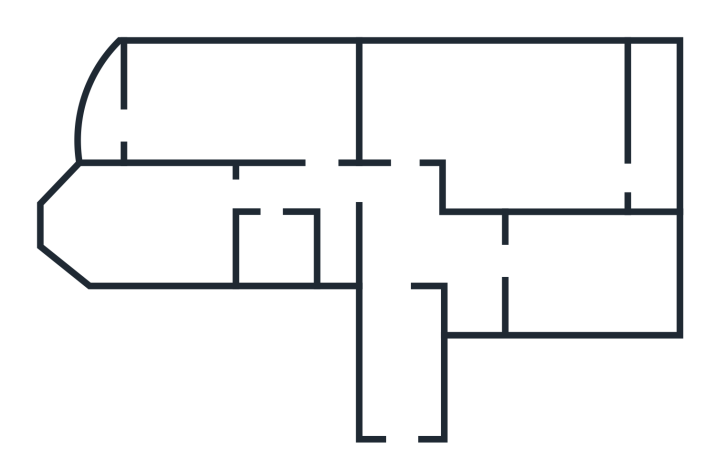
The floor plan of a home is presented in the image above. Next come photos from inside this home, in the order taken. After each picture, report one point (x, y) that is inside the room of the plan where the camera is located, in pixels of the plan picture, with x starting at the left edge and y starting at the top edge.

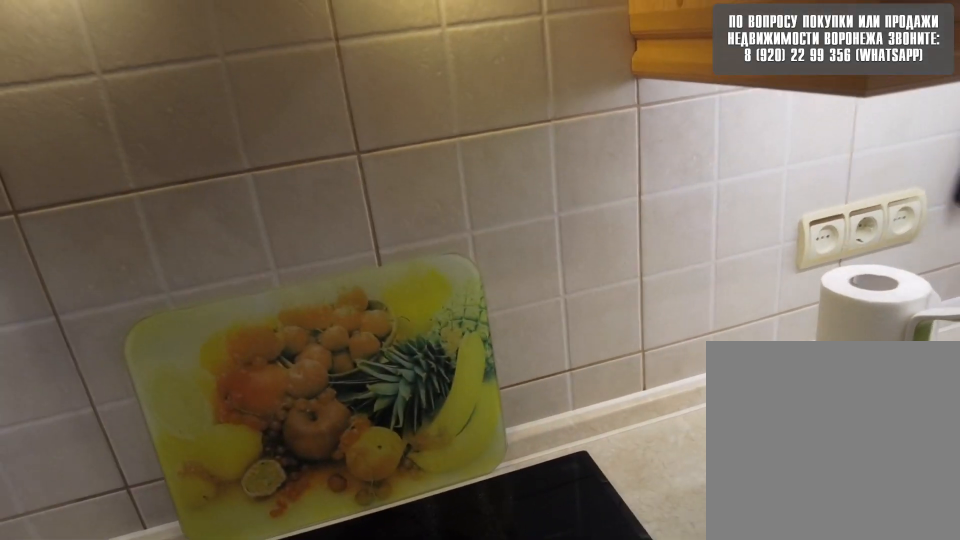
(563, 274)
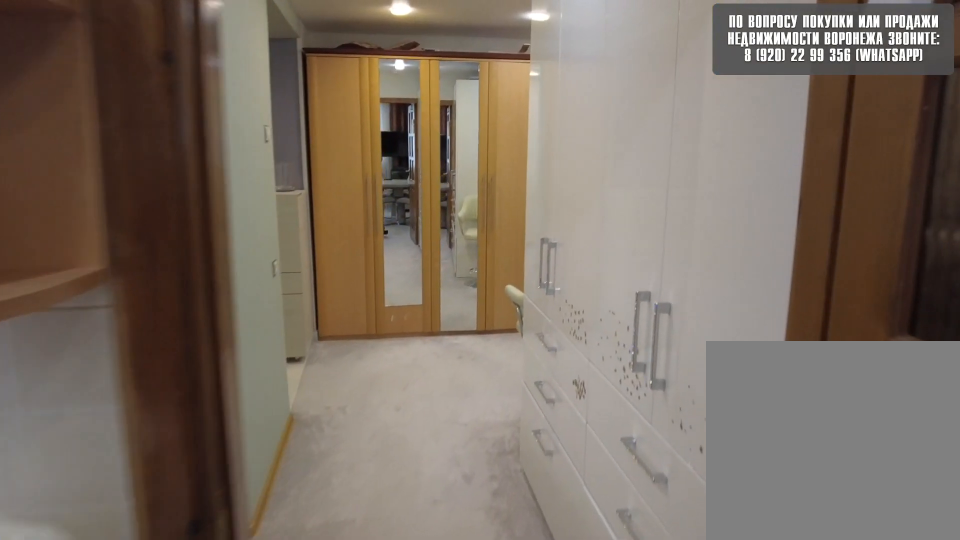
(485, 274)
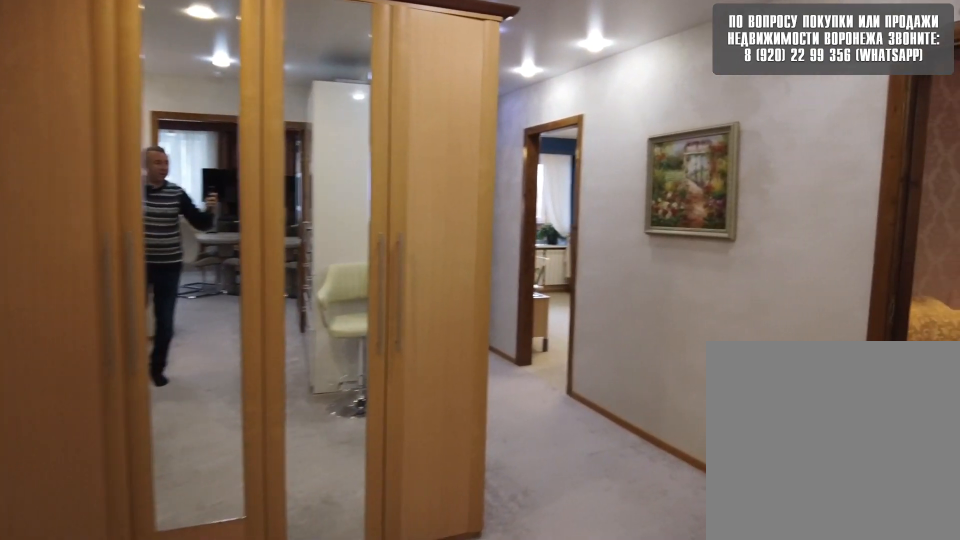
(414, 251)
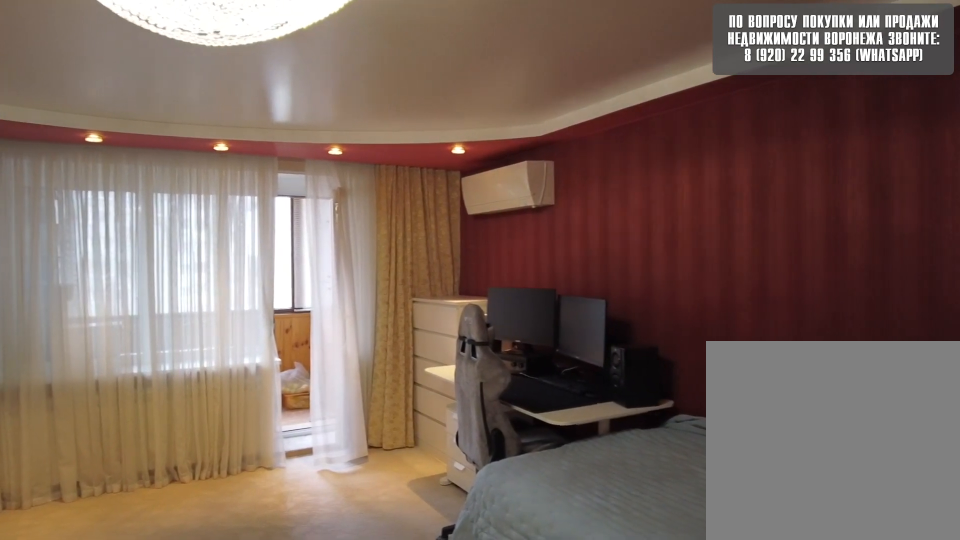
(458, 114)
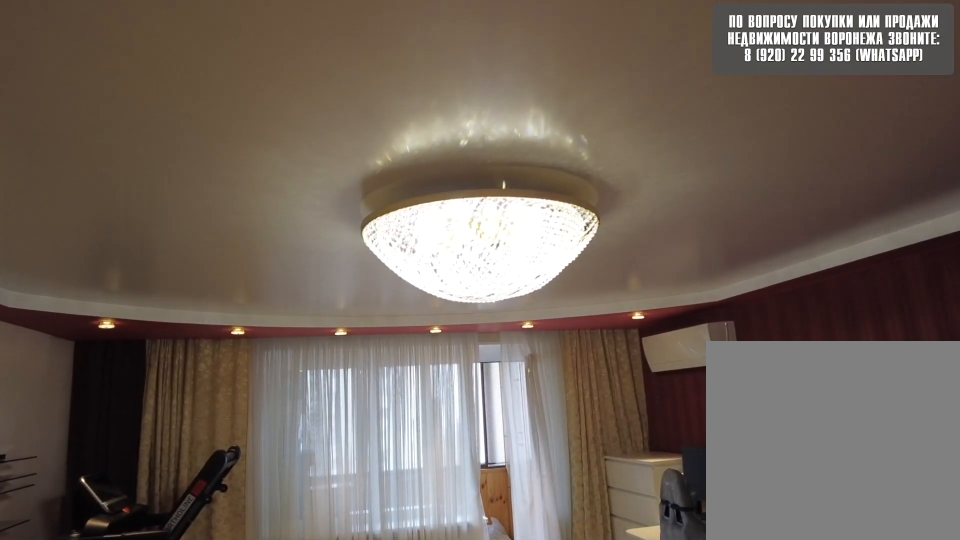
(458, 114)
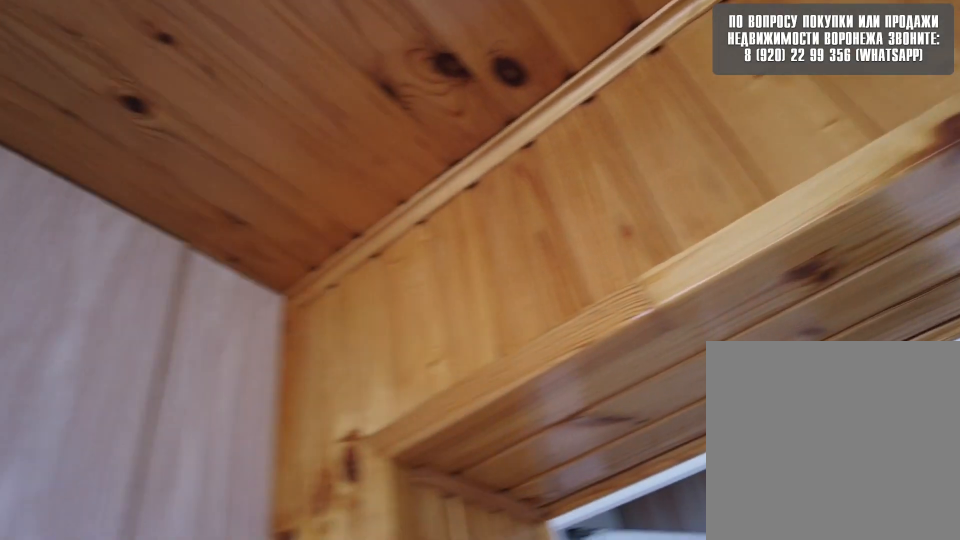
(668, 171)
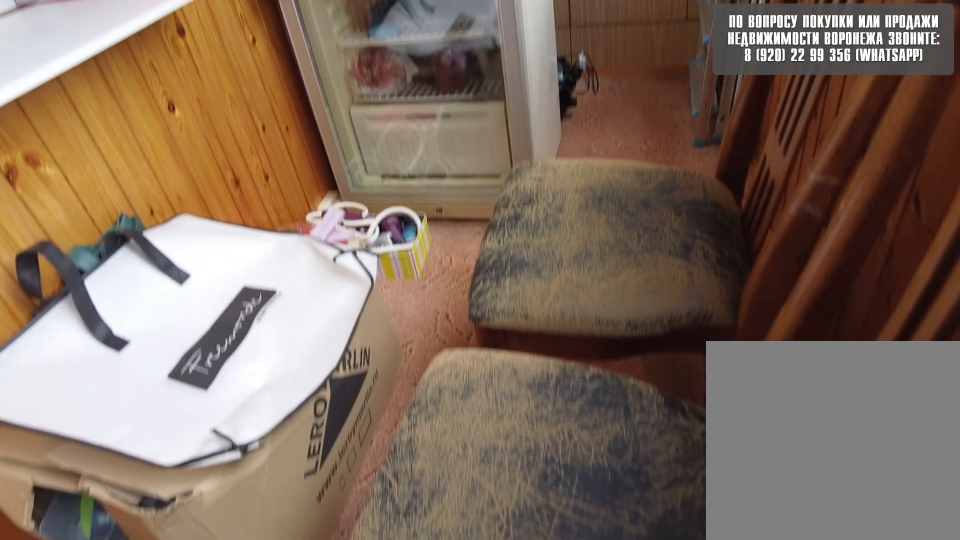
(668, 171)
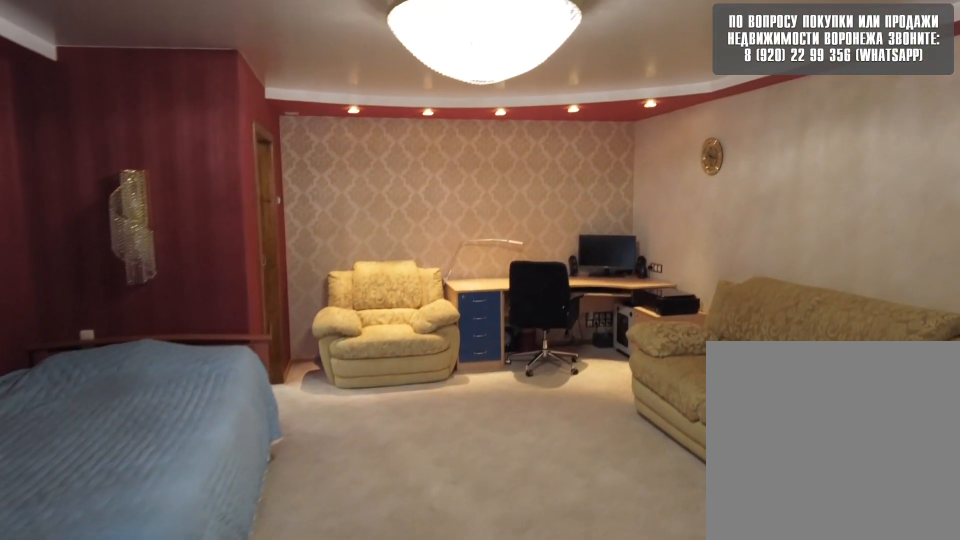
(555, 167)
